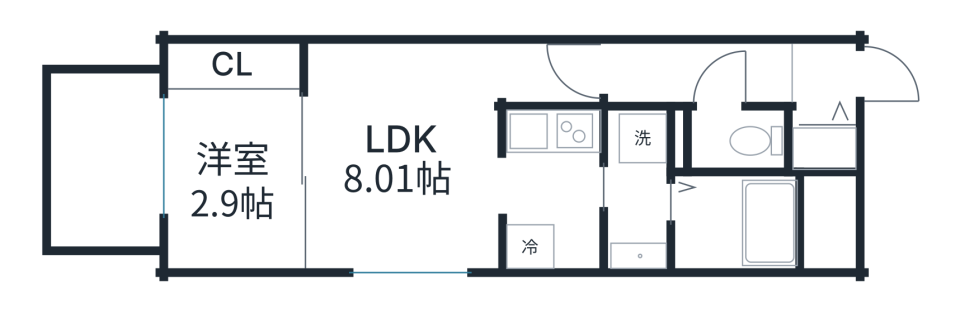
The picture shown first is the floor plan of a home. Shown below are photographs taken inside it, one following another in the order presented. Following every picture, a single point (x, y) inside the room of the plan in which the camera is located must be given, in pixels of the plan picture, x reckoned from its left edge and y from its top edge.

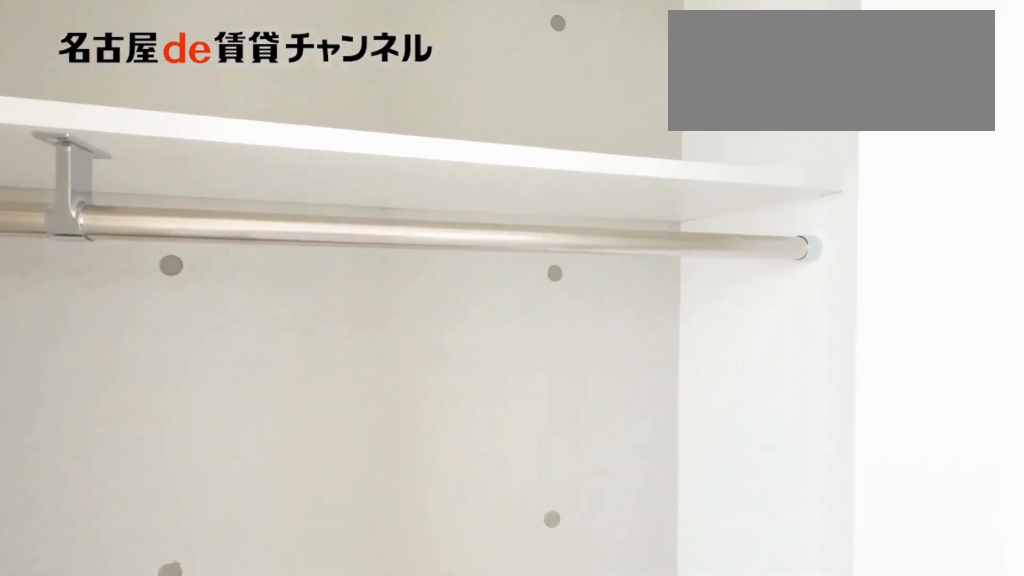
(231, 67)
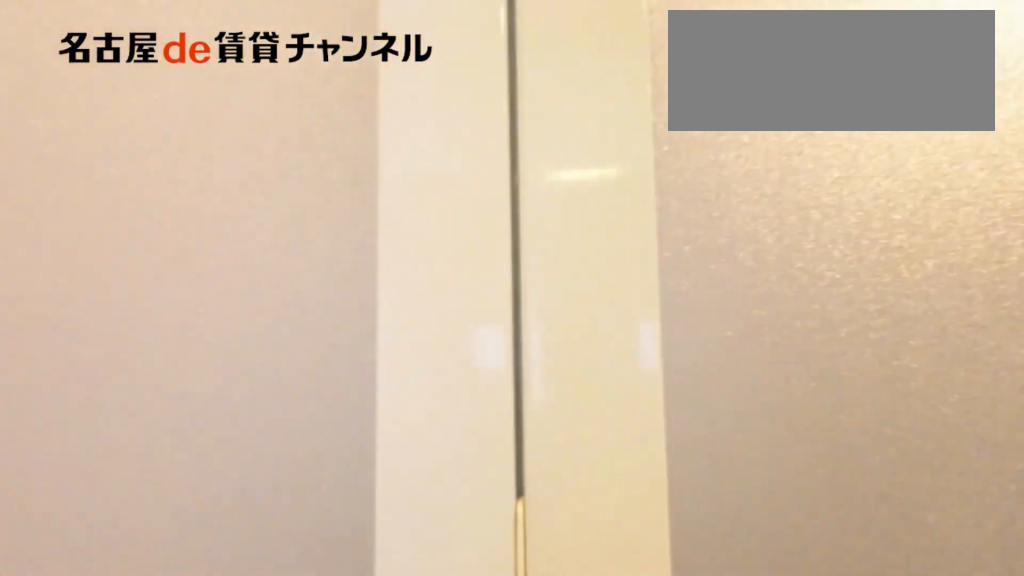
(636, 141)
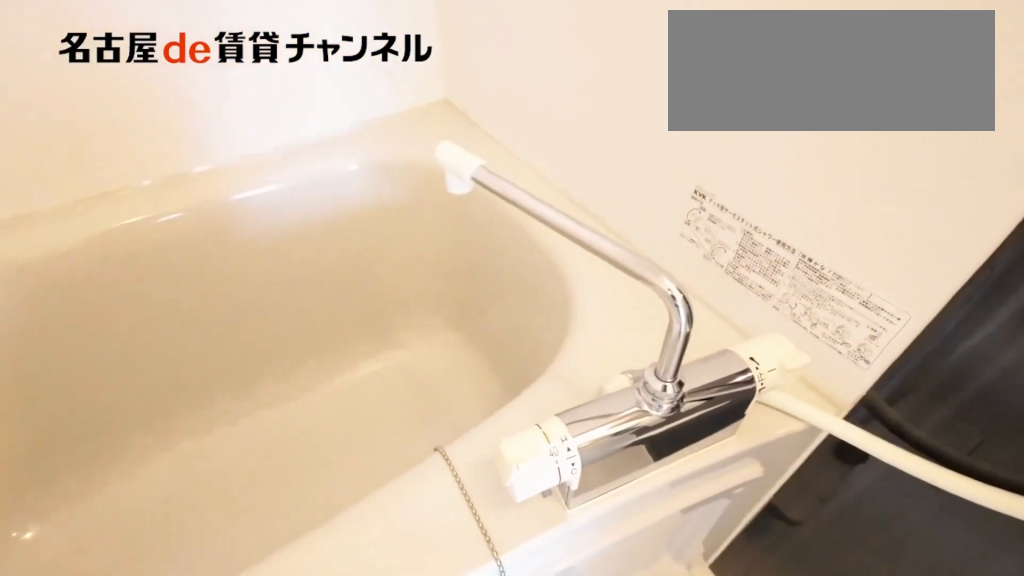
(737, 228)
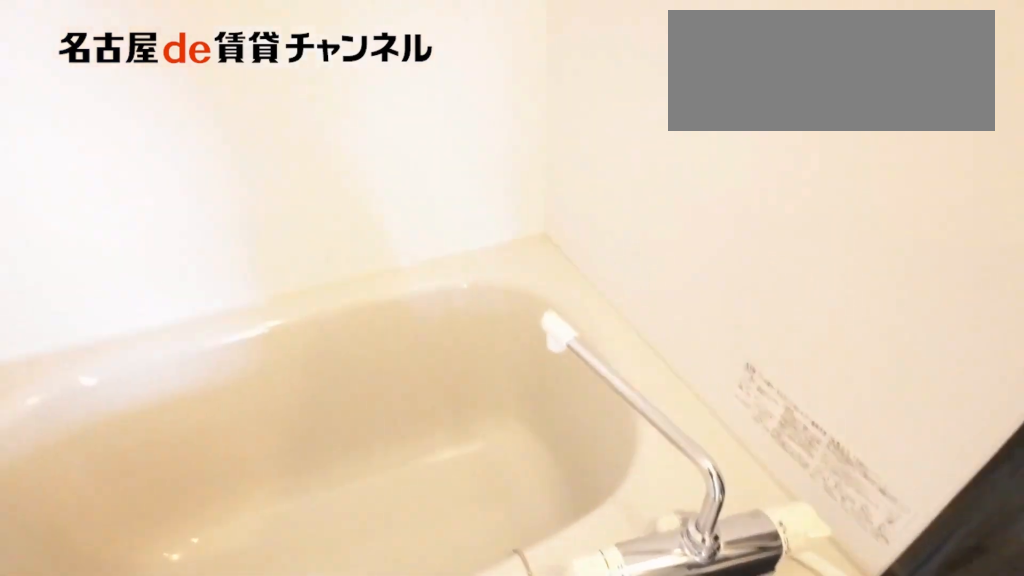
(737, 228)
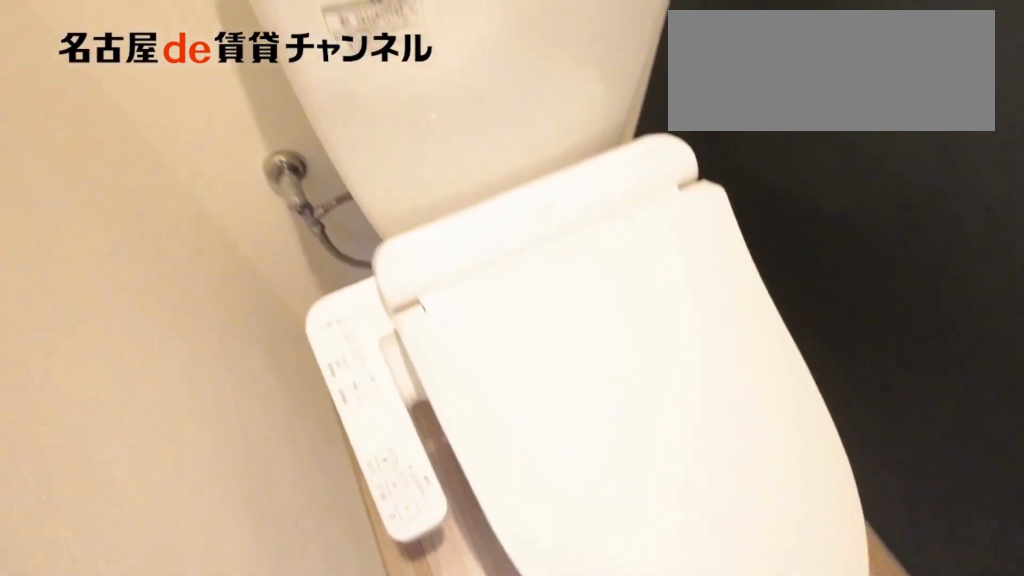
(731, 144)
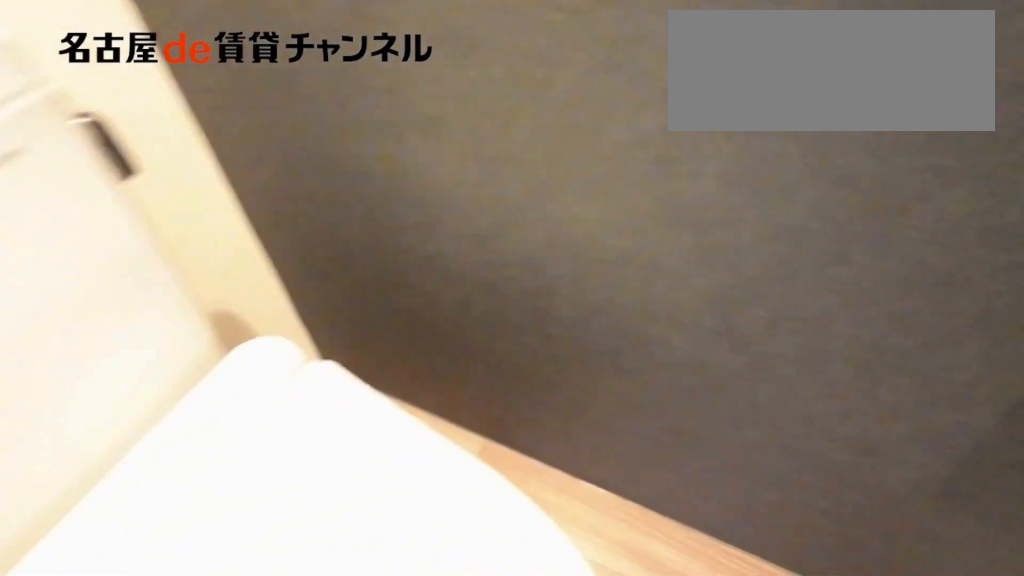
(731, 144)
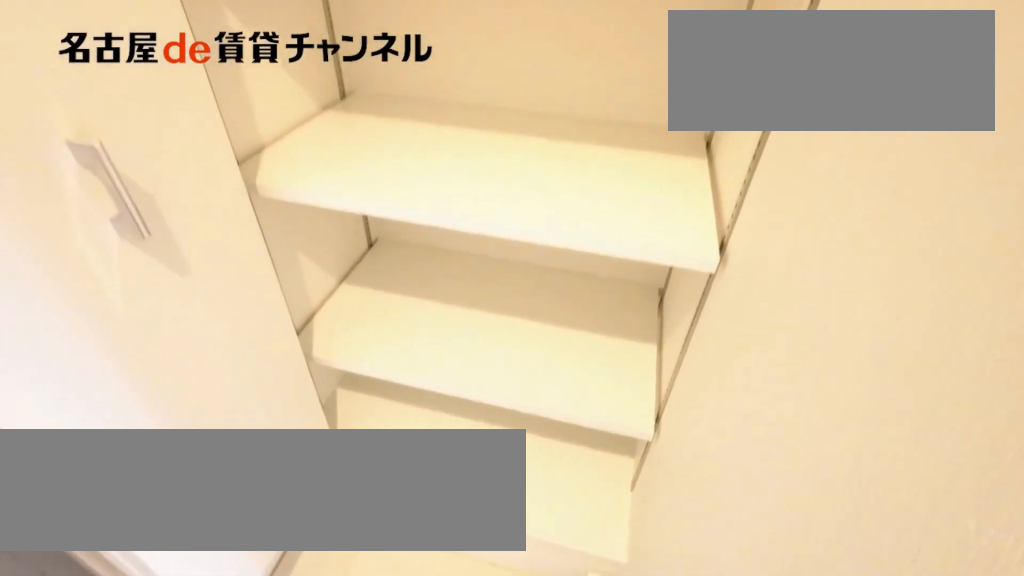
(827, 105)
